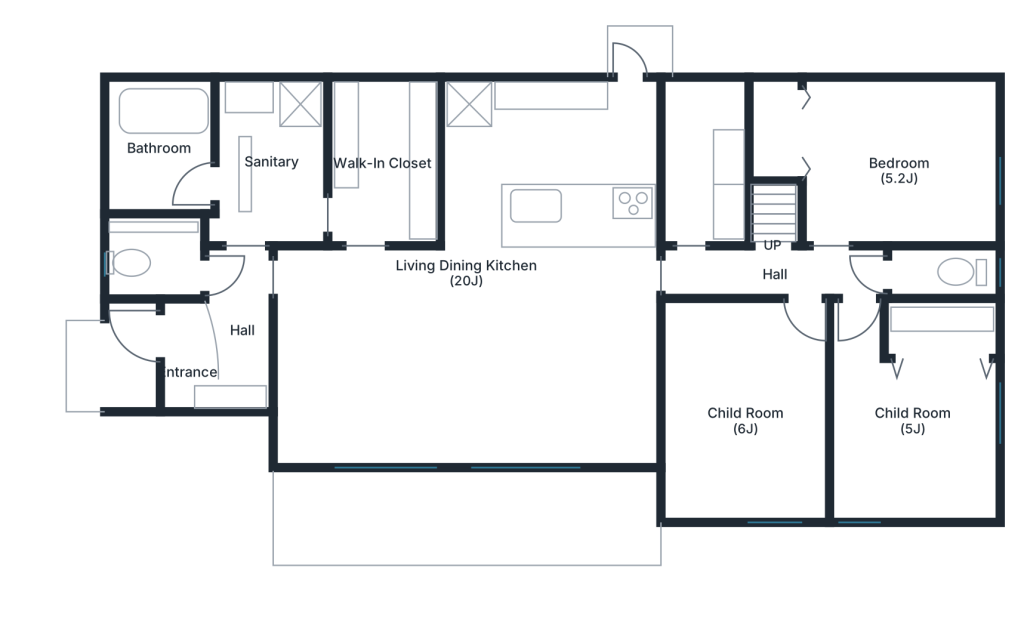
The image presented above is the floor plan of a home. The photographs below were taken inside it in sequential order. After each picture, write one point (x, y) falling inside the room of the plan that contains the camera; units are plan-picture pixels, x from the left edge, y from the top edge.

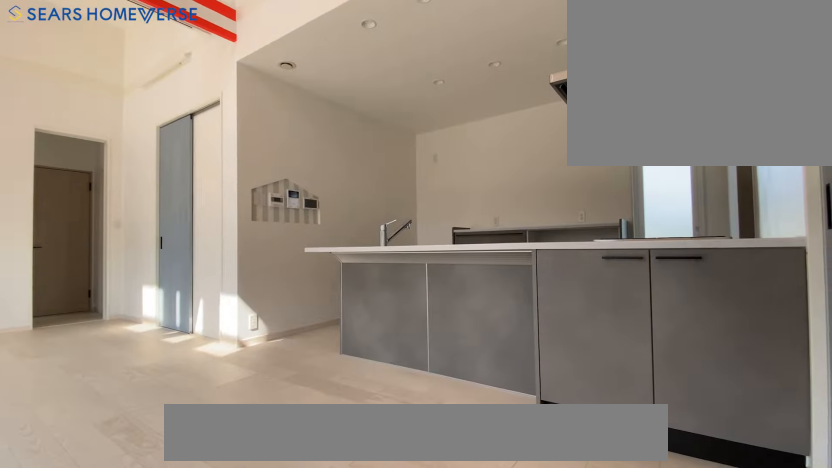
(563, 151)
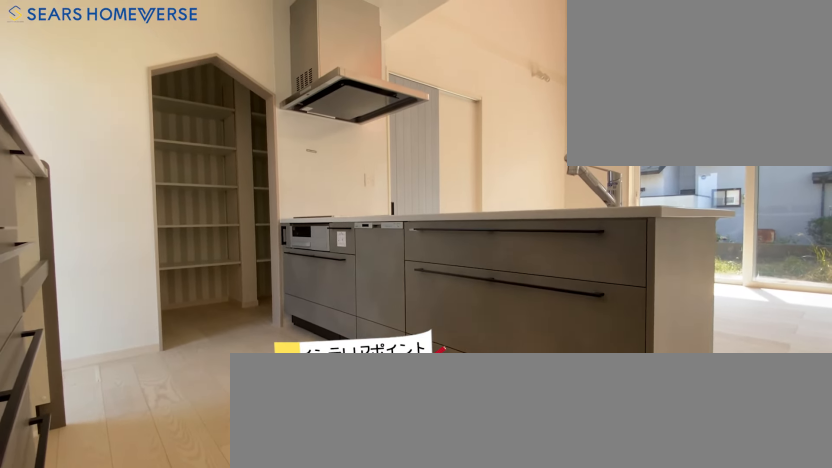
(564, 151)
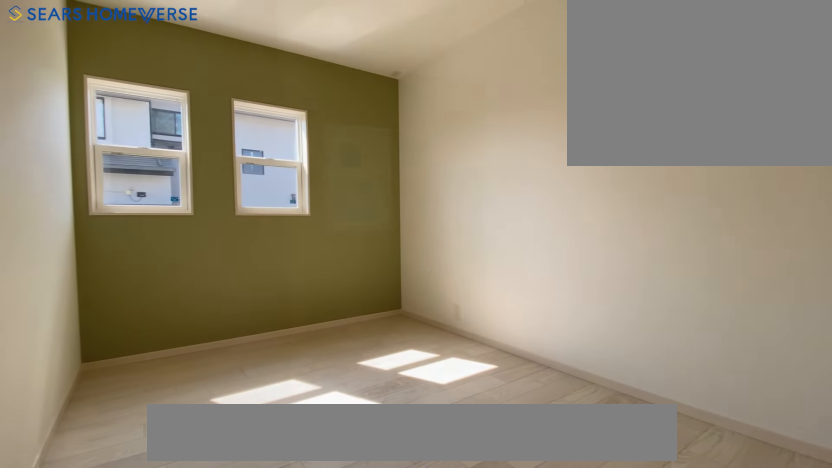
(745, 411)
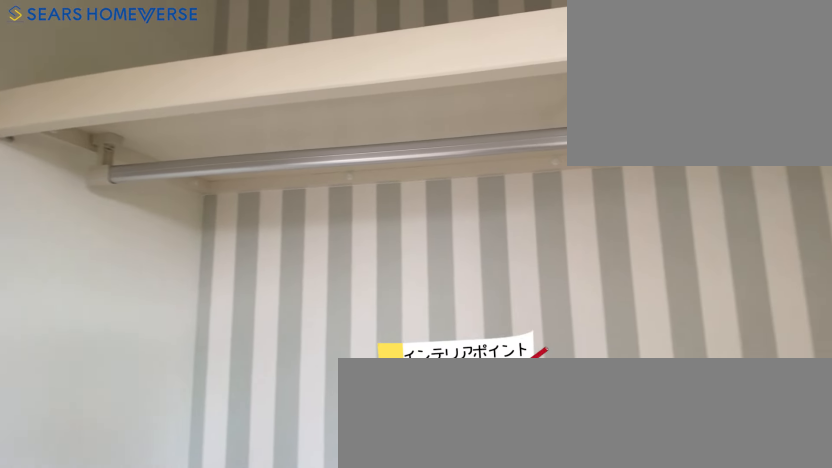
(926, 411)
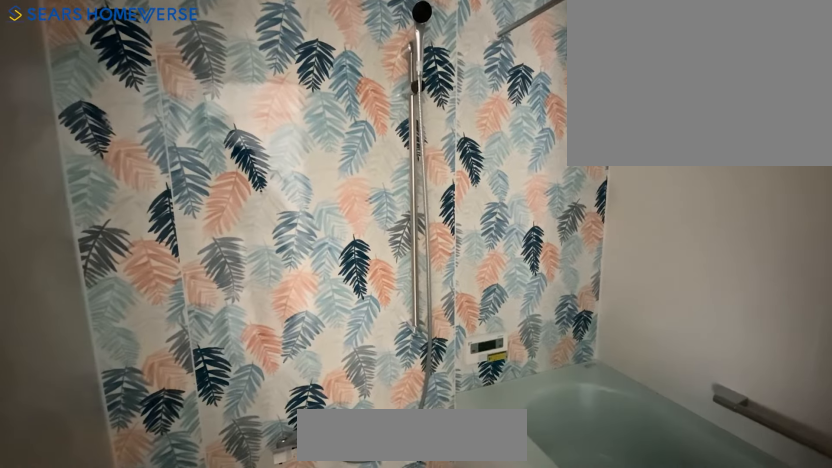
(158, 168)
